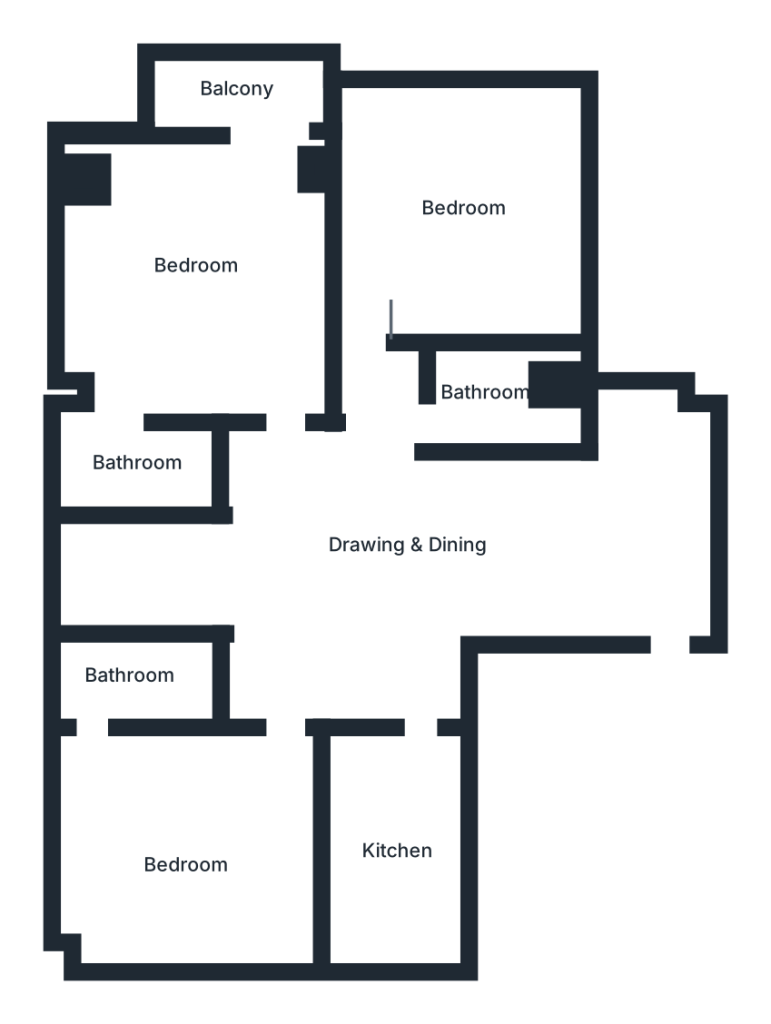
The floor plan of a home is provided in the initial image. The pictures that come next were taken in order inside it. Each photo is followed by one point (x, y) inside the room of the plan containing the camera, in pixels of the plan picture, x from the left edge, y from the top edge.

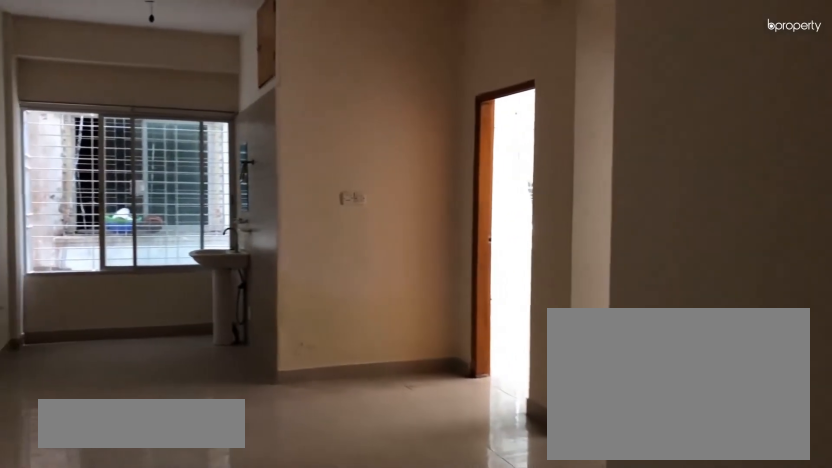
(363, 532)
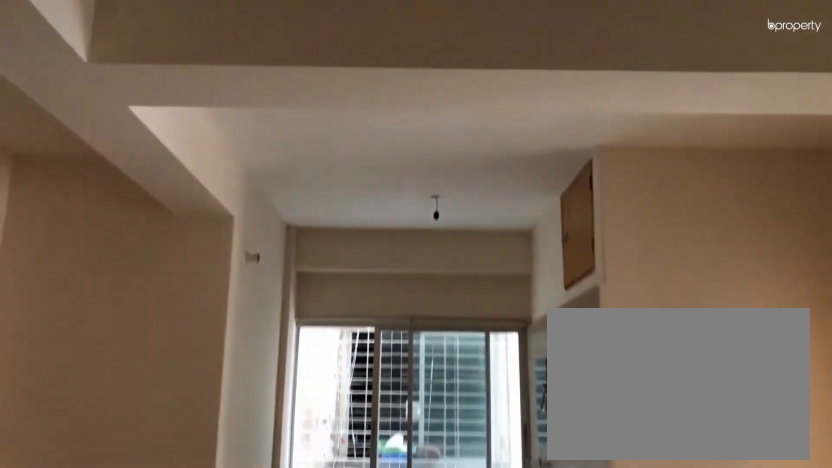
(363, 532)
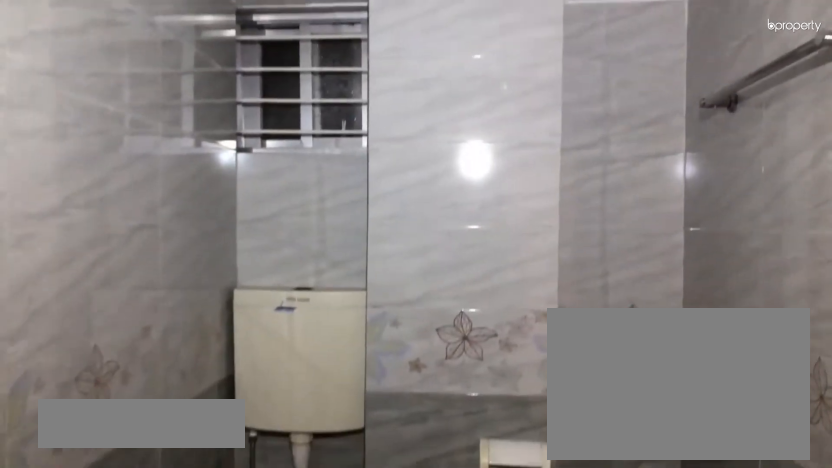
(506, 402)
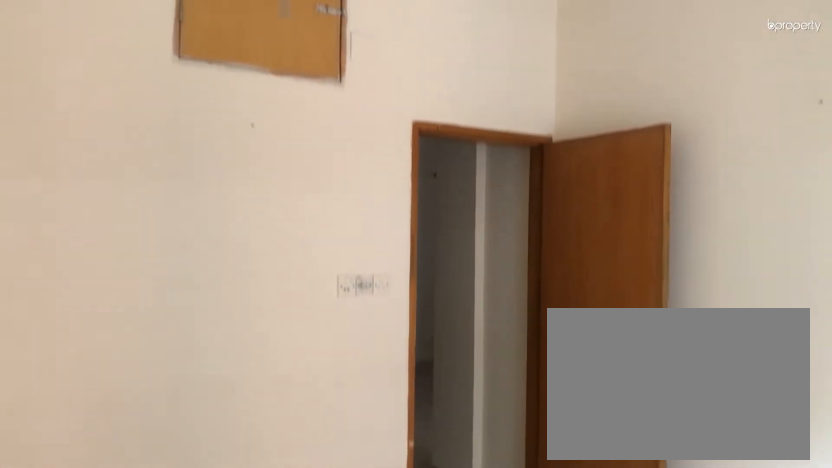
(433, 217)
